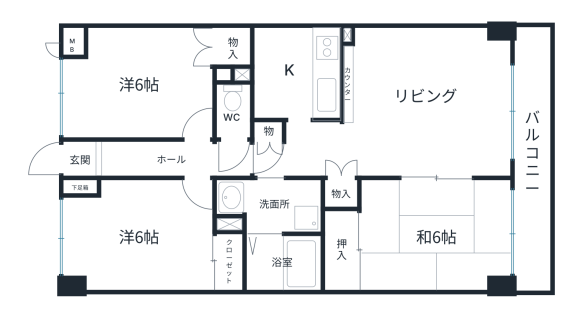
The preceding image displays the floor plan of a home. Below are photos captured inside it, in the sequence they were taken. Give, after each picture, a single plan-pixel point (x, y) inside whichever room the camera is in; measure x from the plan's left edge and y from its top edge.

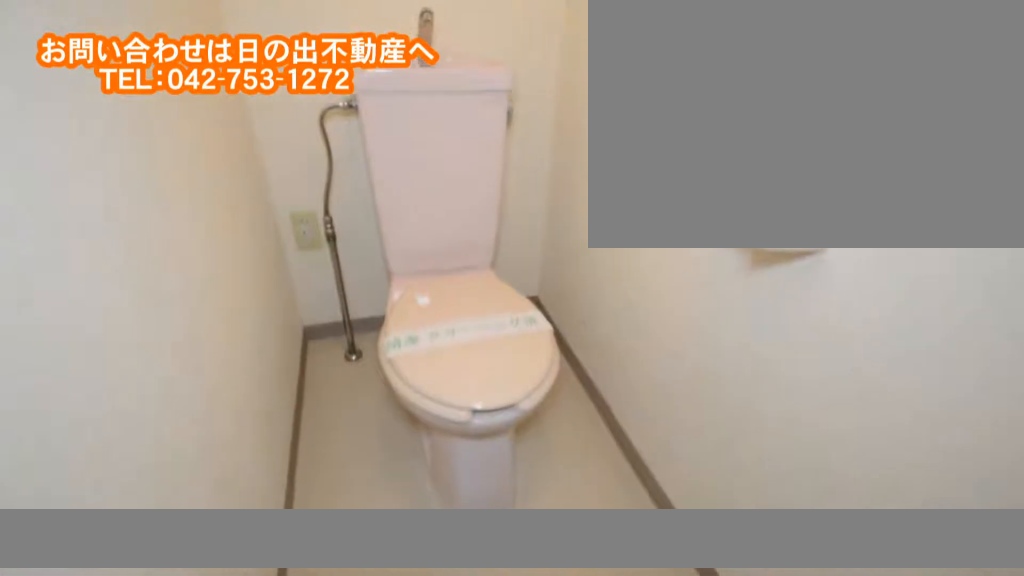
(233, 112)
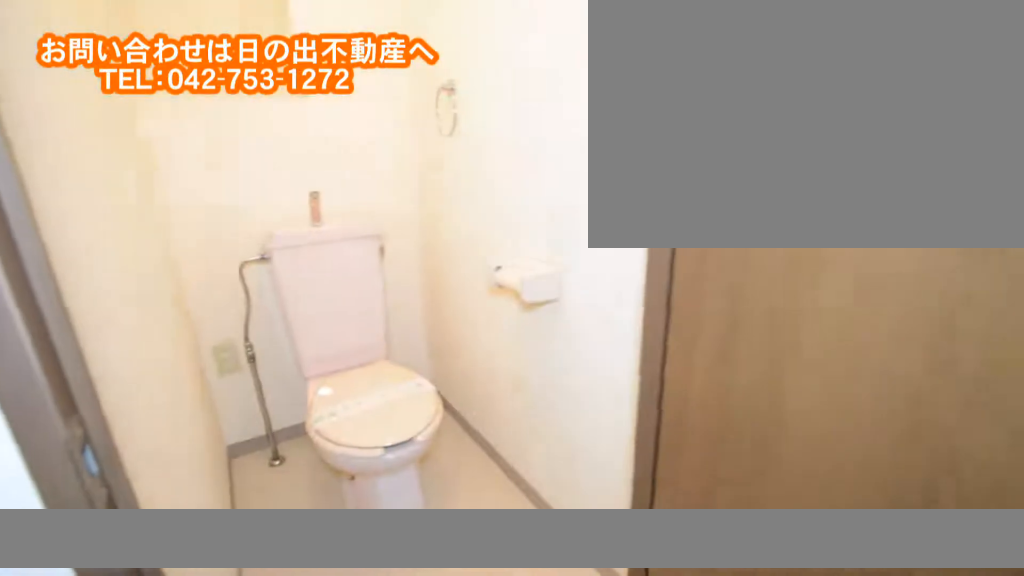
(233, 112)
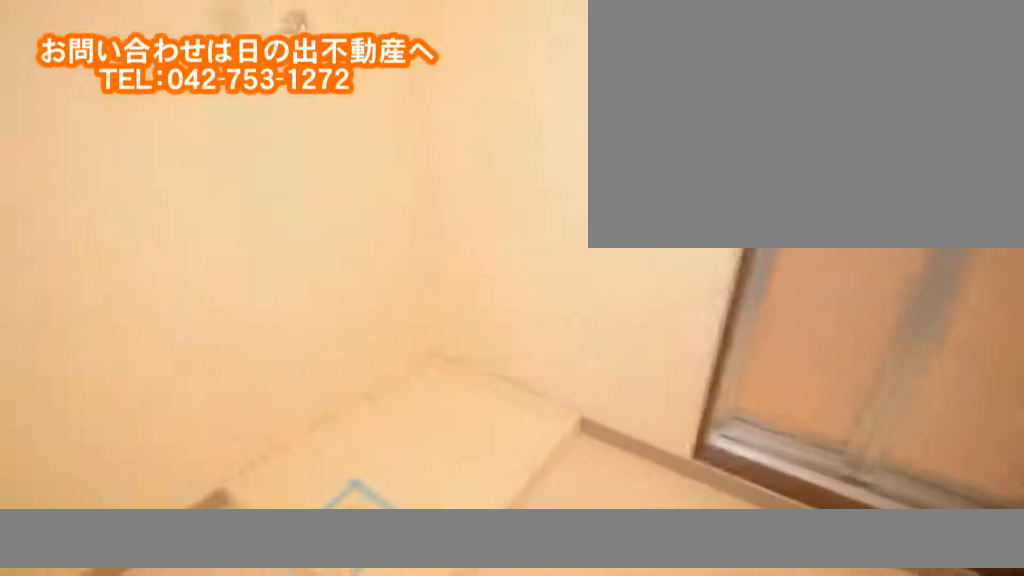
(290, 201)
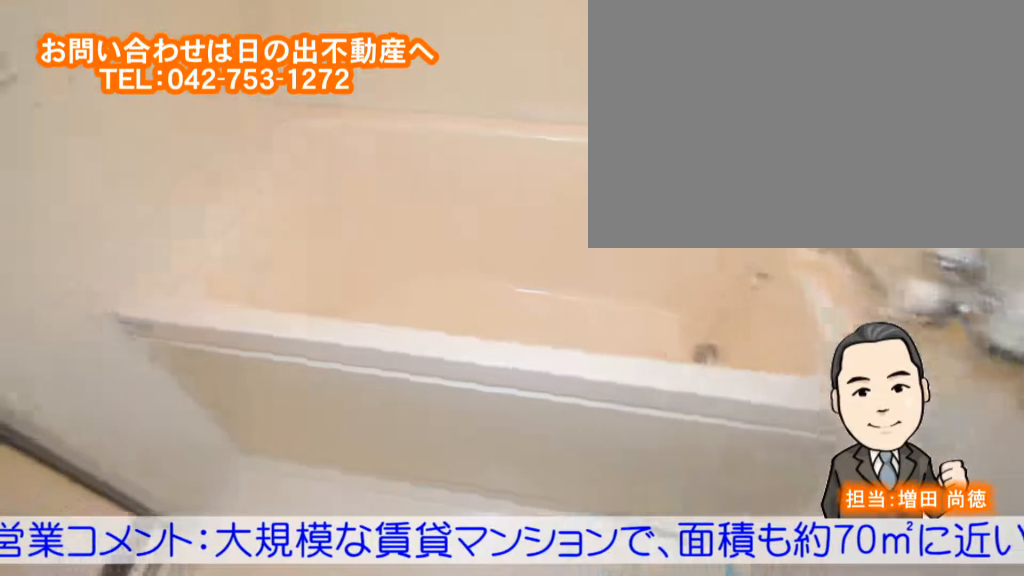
(283, 263)
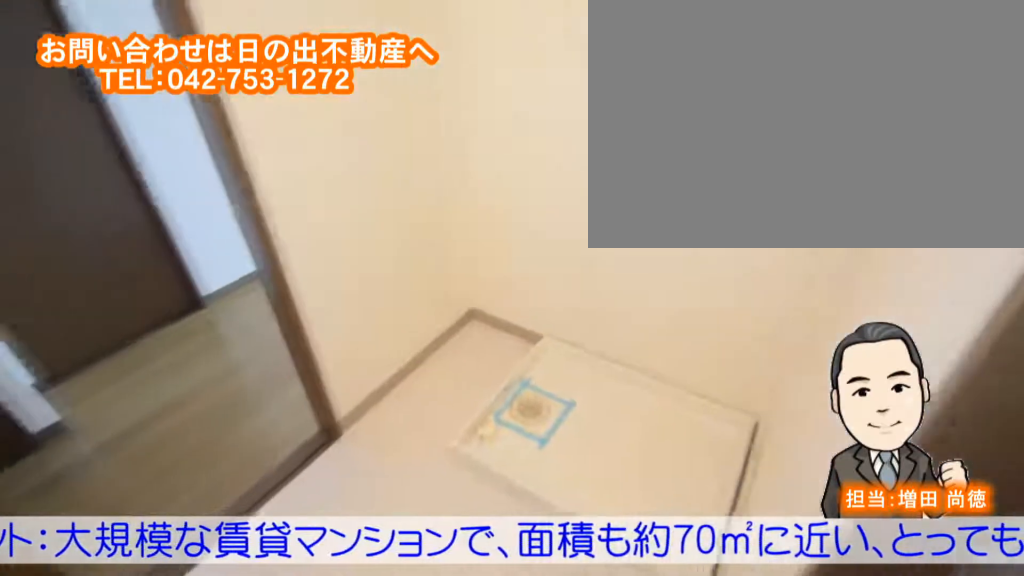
(290, 201)
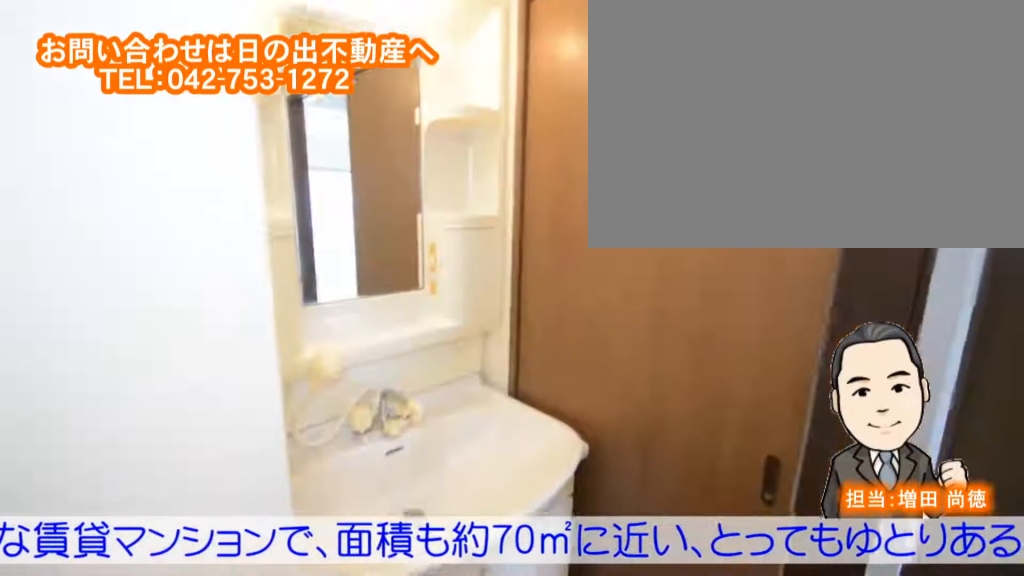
(290, 201)
